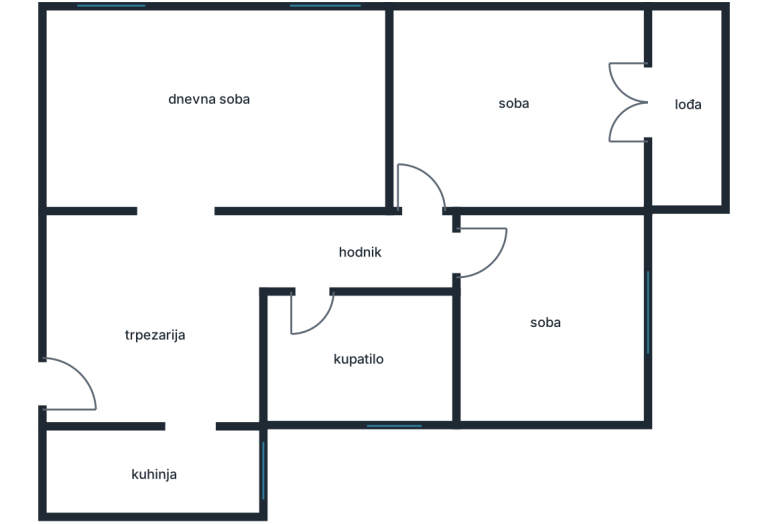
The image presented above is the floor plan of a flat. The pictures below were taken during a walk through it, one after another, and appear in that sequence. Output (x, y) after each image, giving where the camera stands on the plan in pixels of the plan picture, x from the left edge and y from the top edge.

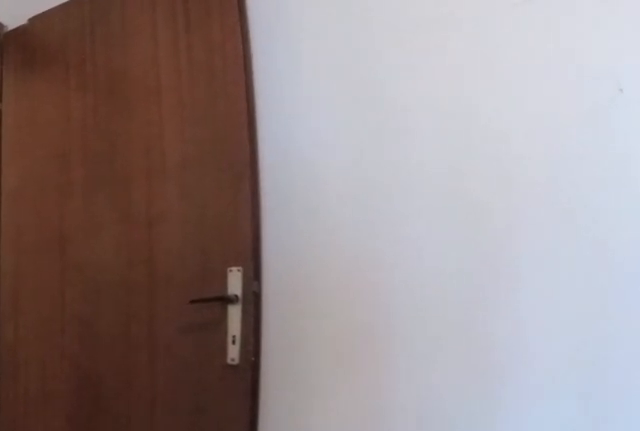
(496, 136)
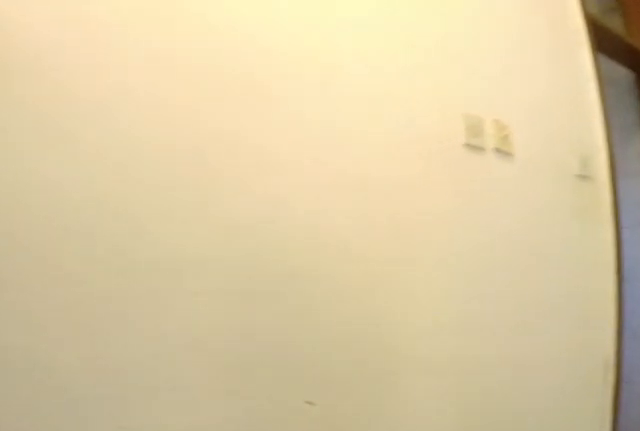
(423, 180)
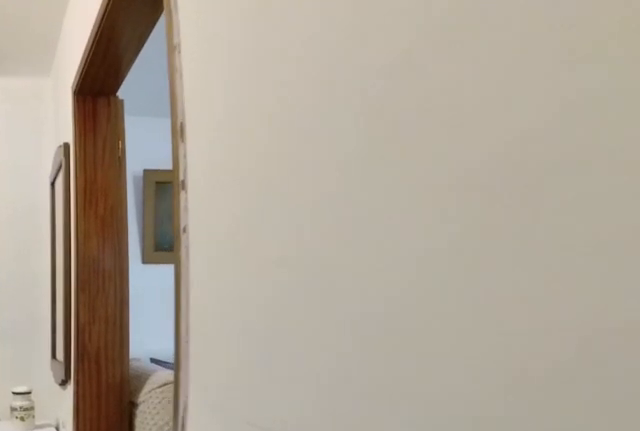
(315, 248)
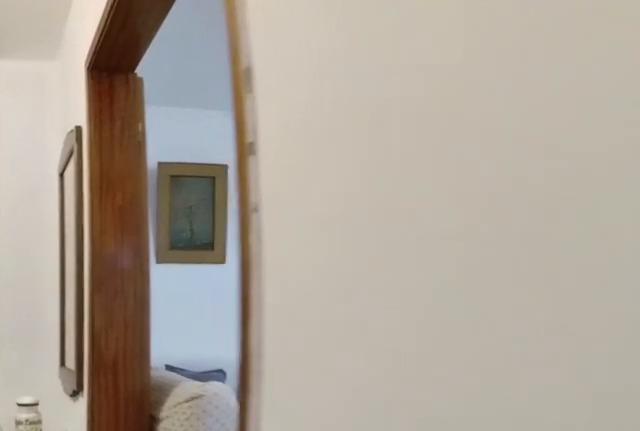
(294, 248)
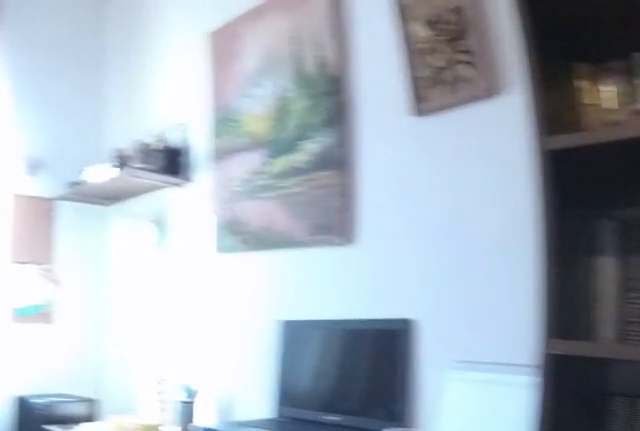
(311, 185)
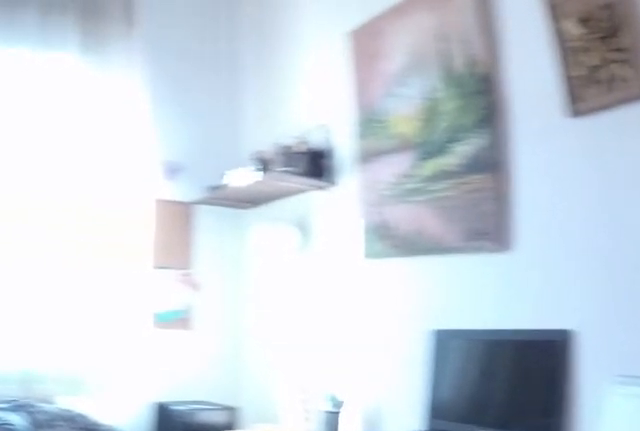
(313, 183)
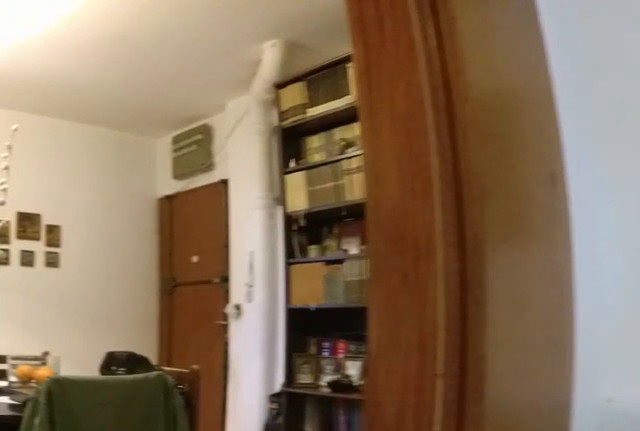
(211, 165)
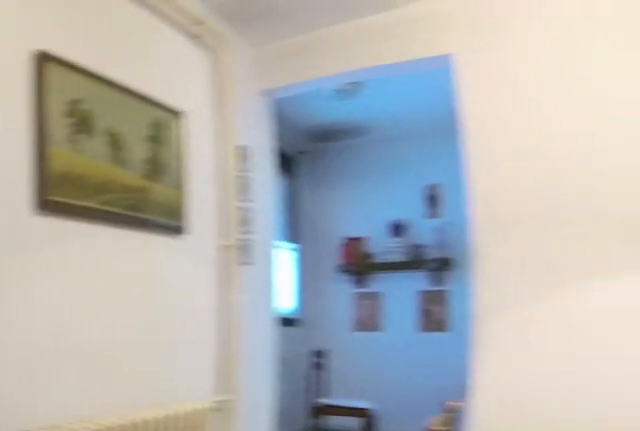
(181, 213)
